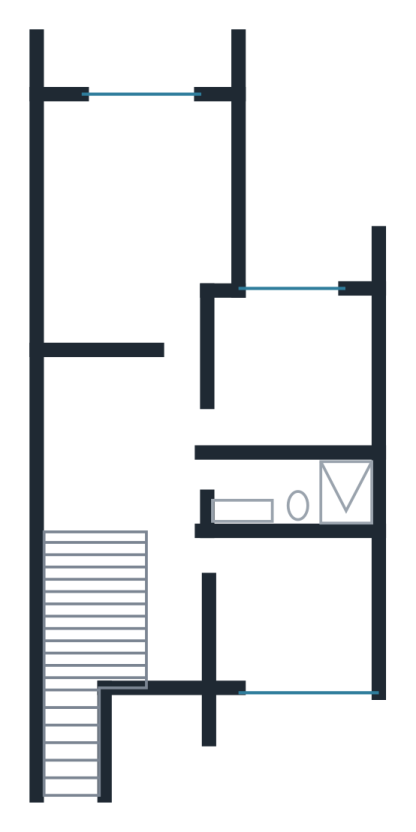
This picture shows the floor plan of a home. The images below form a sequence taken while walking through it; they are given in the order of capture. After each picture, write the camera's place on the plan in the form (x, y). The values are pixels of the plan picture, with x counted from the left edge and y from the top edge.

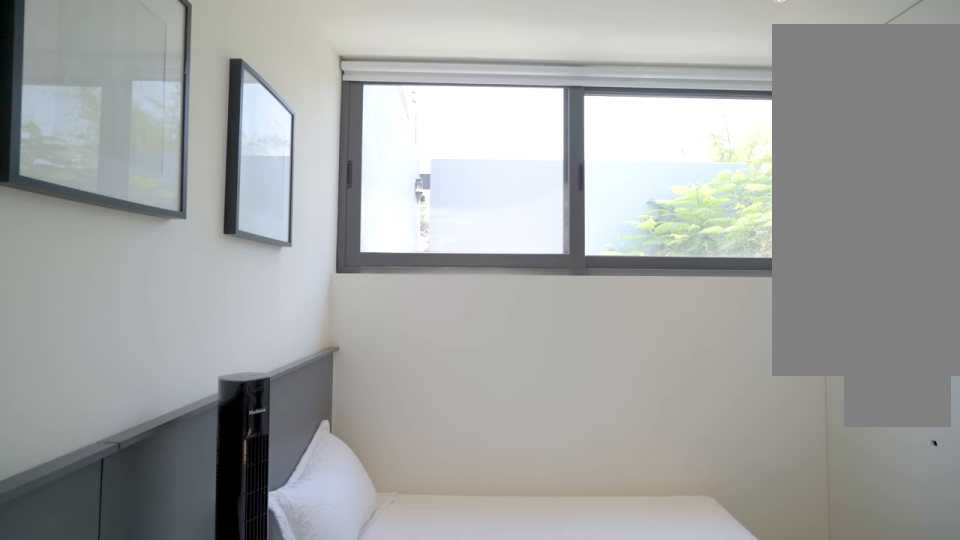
(250, 630)
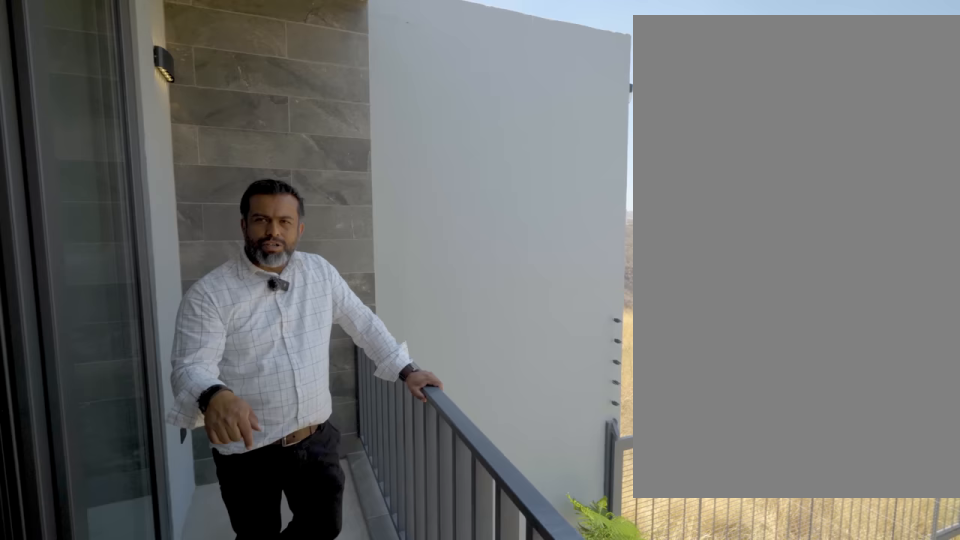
(157, 69)
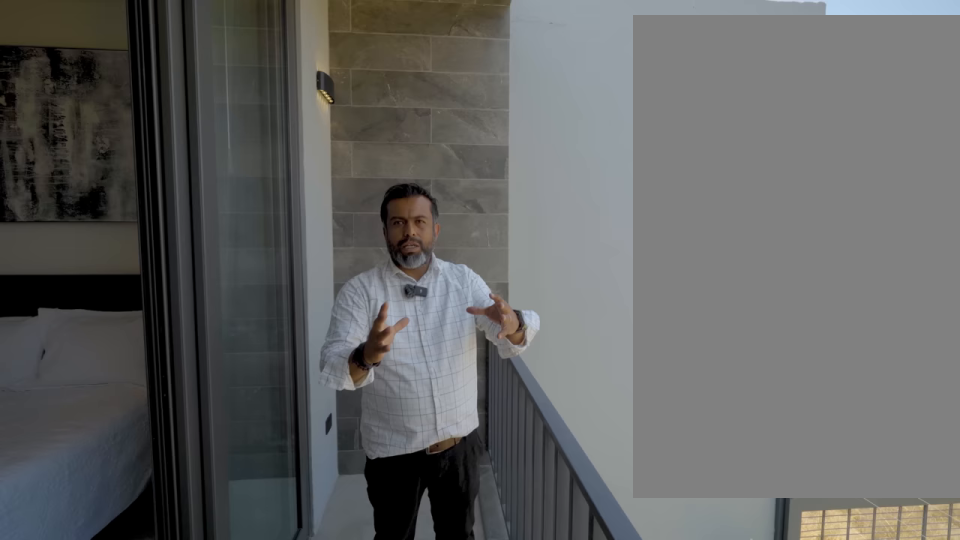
(156, 71)
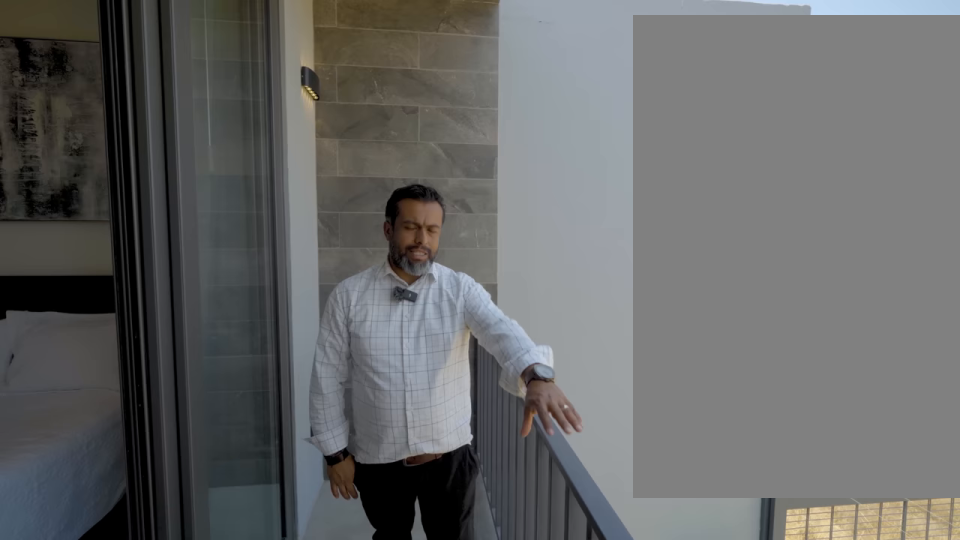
(157, 70)
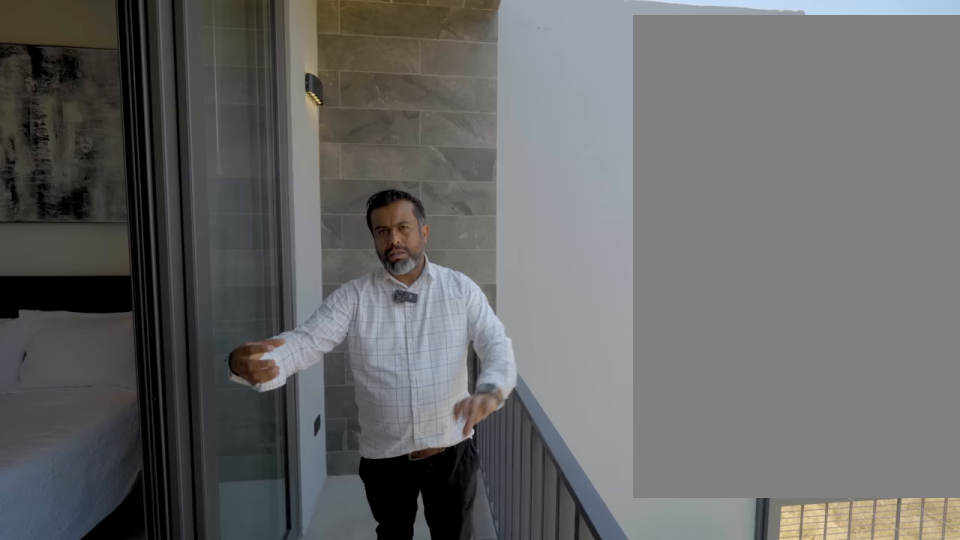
(156, 71)
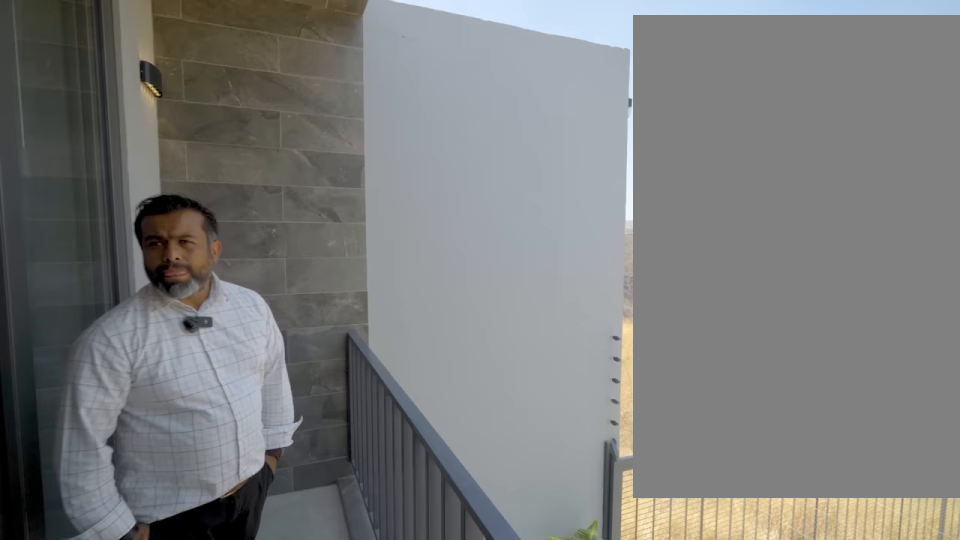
(157, 70)
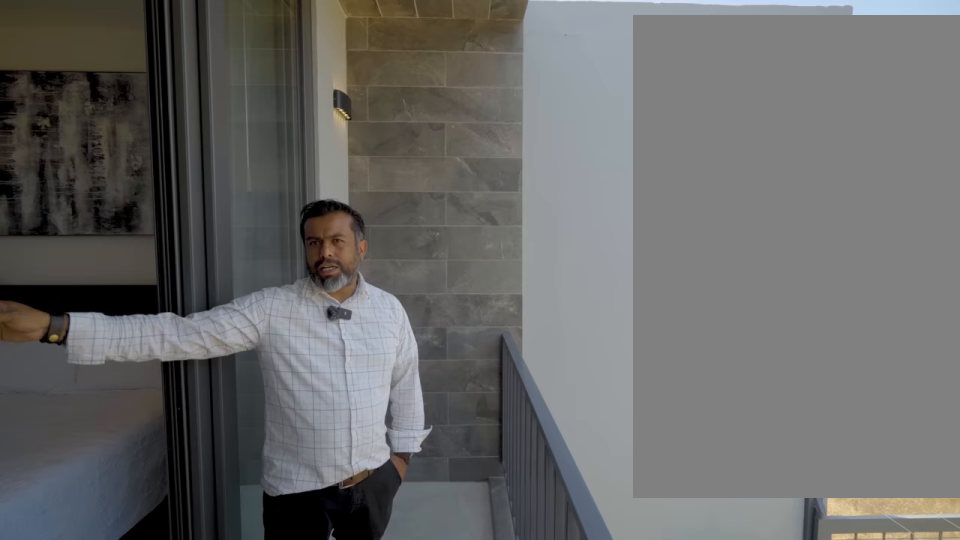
(156, 71)
